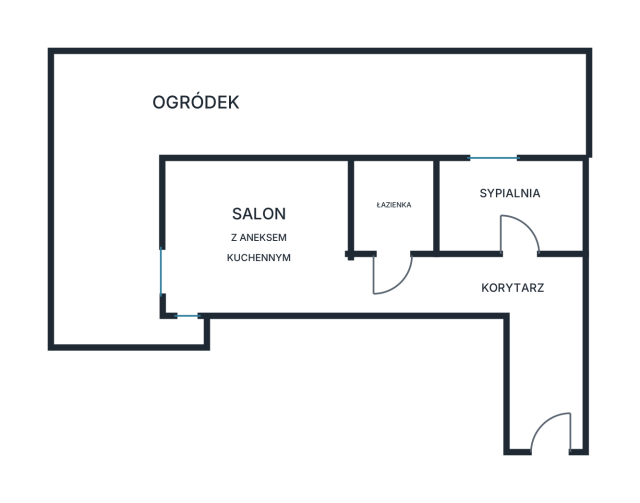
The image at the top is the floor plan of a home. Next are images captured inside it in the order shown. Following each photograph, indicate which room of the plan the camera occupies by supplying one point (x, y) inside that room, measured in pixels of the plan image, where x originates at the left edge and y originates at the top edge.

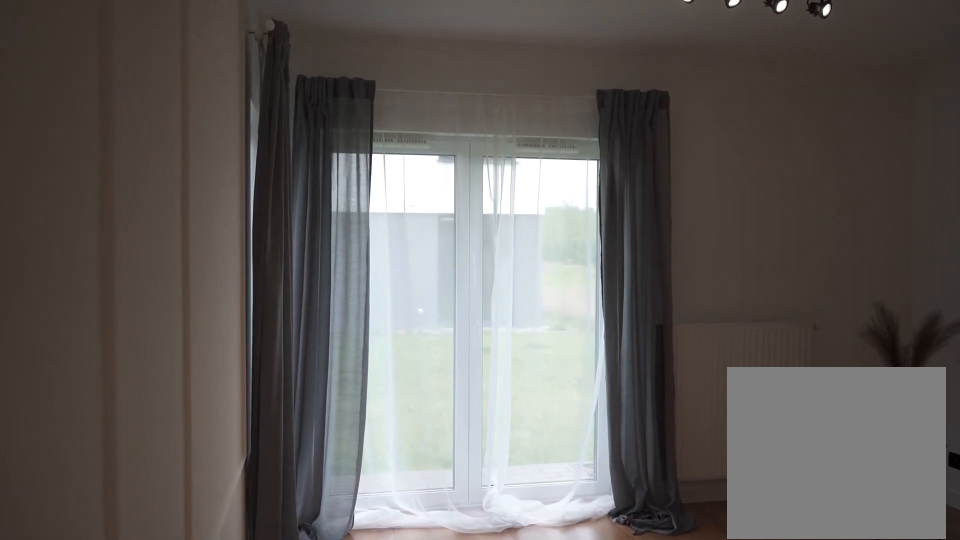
(256, 236)
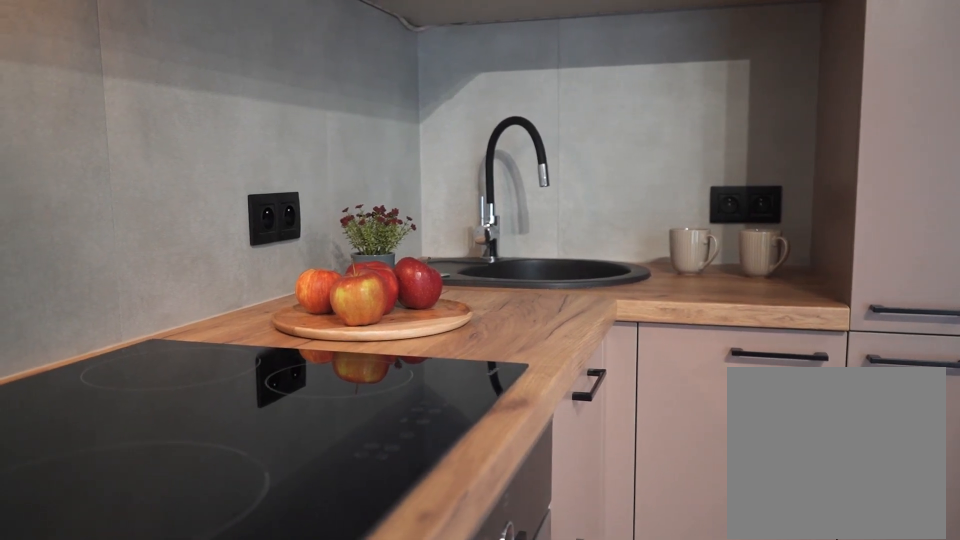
(256, 237)
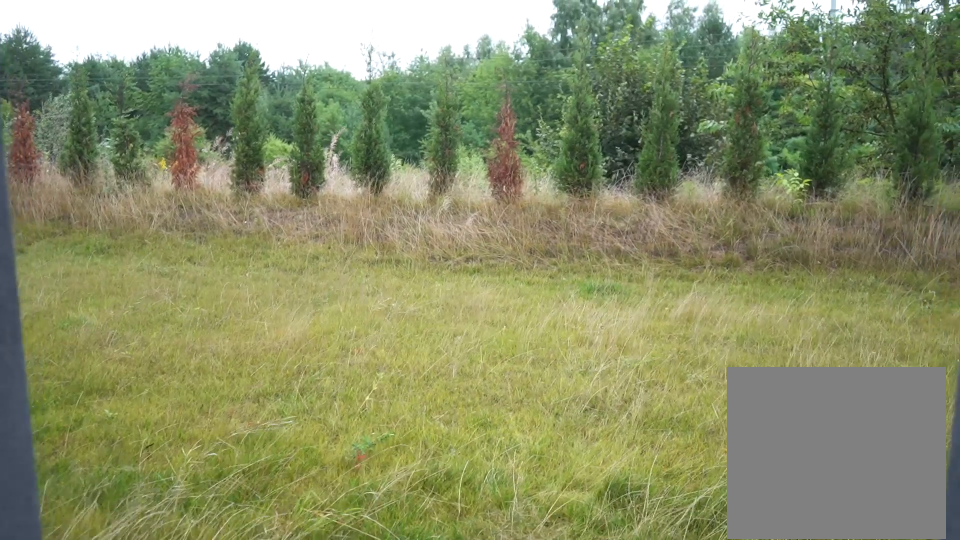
(508, 203)
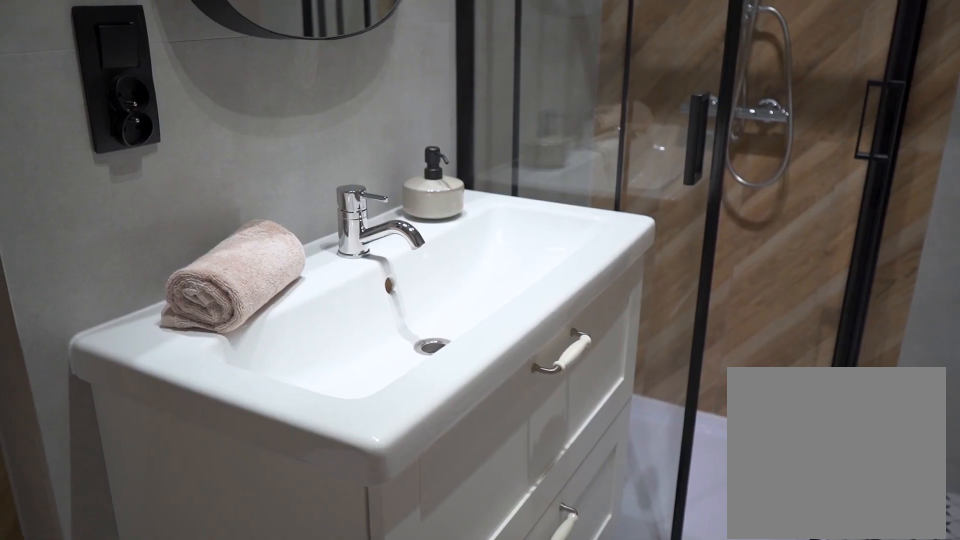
(394, 206)
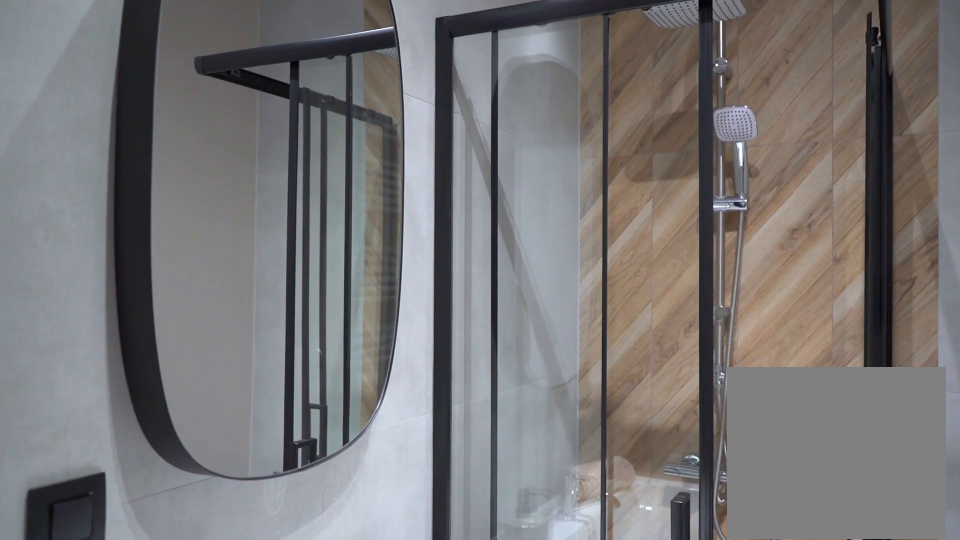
(395, 206)
